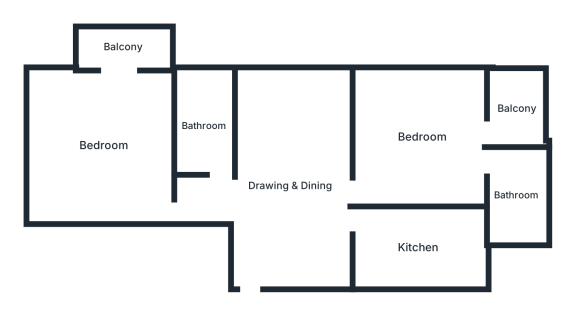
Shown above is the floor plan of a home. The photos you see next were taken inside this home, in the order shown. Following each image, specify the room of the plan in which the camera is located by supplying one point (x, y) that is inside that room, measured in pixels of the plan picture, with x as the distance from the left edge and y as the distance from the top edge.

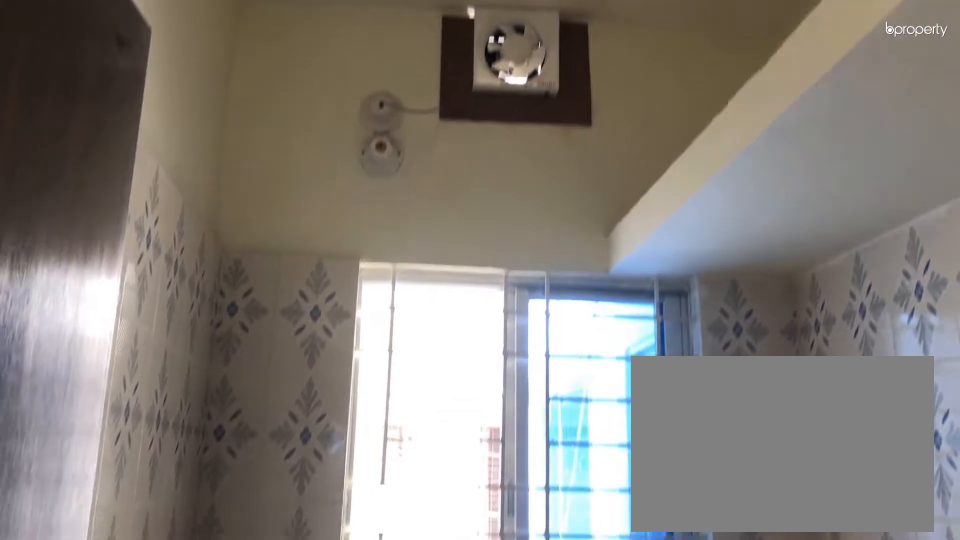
(417, 248)
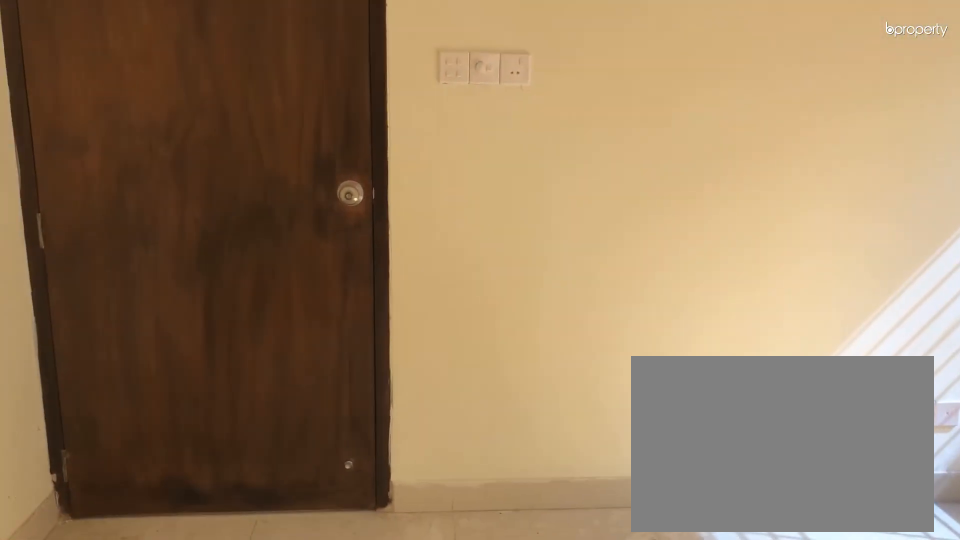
(421, 136)
